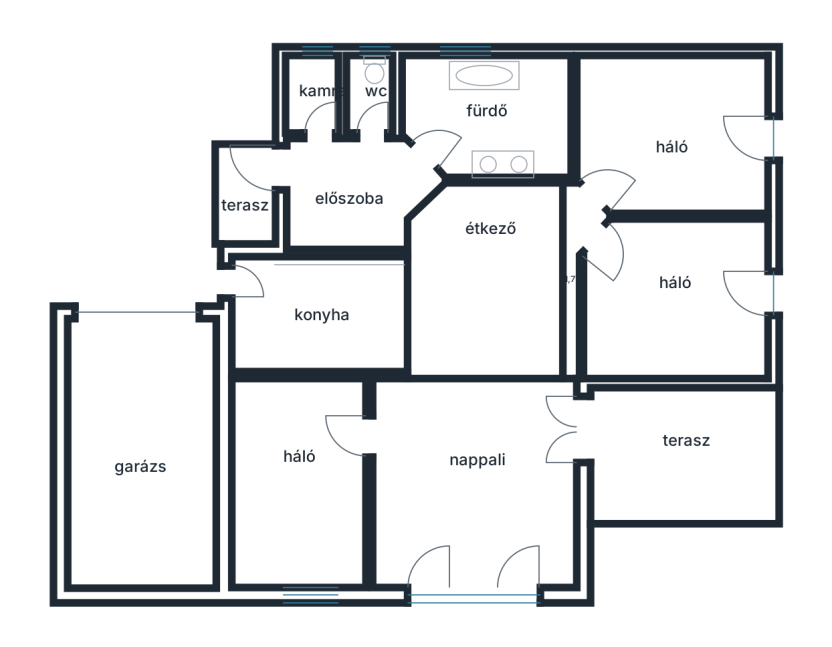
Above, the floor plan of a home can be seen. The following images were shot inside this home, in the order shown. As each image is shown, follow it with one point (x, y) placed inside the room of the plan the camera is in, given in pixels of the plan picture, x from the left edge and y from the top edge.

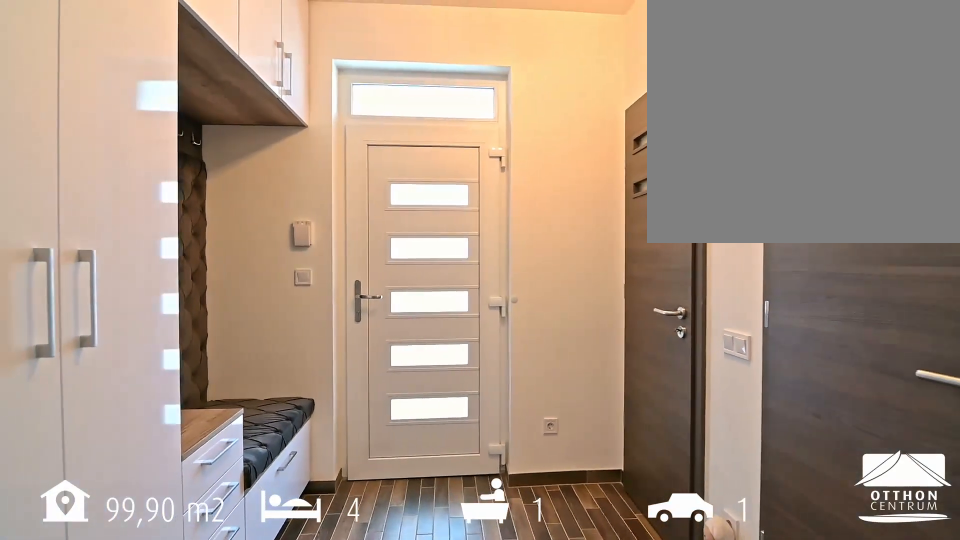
(351, 193)
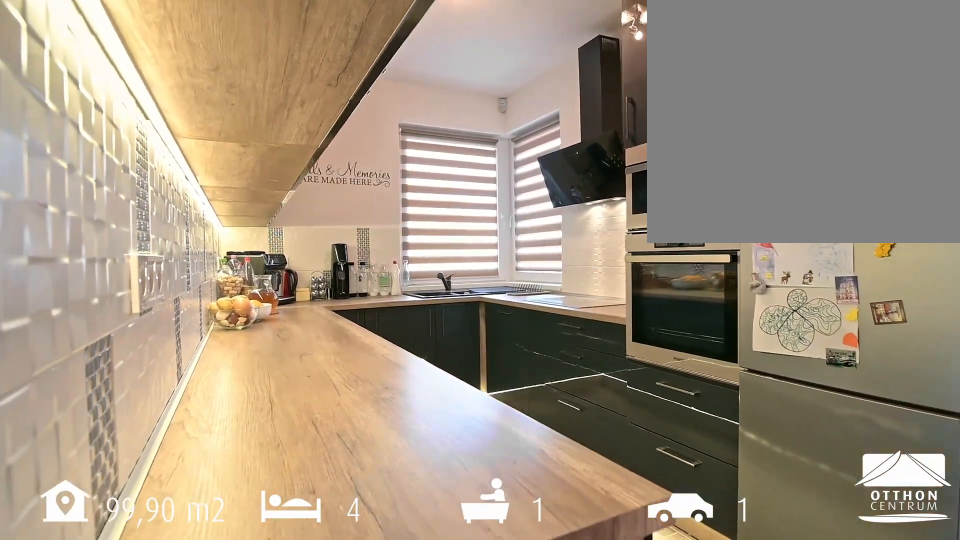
(319, 317)
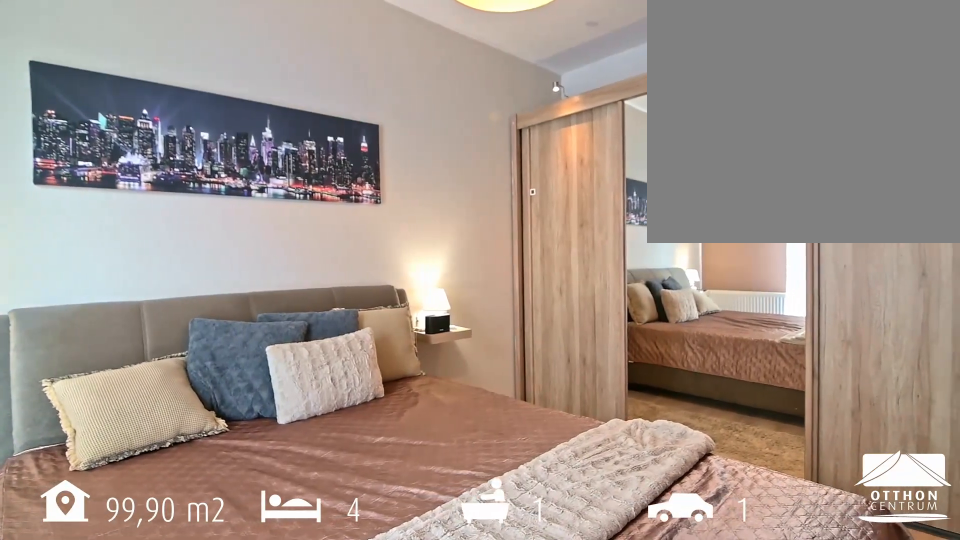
(299, 453)
